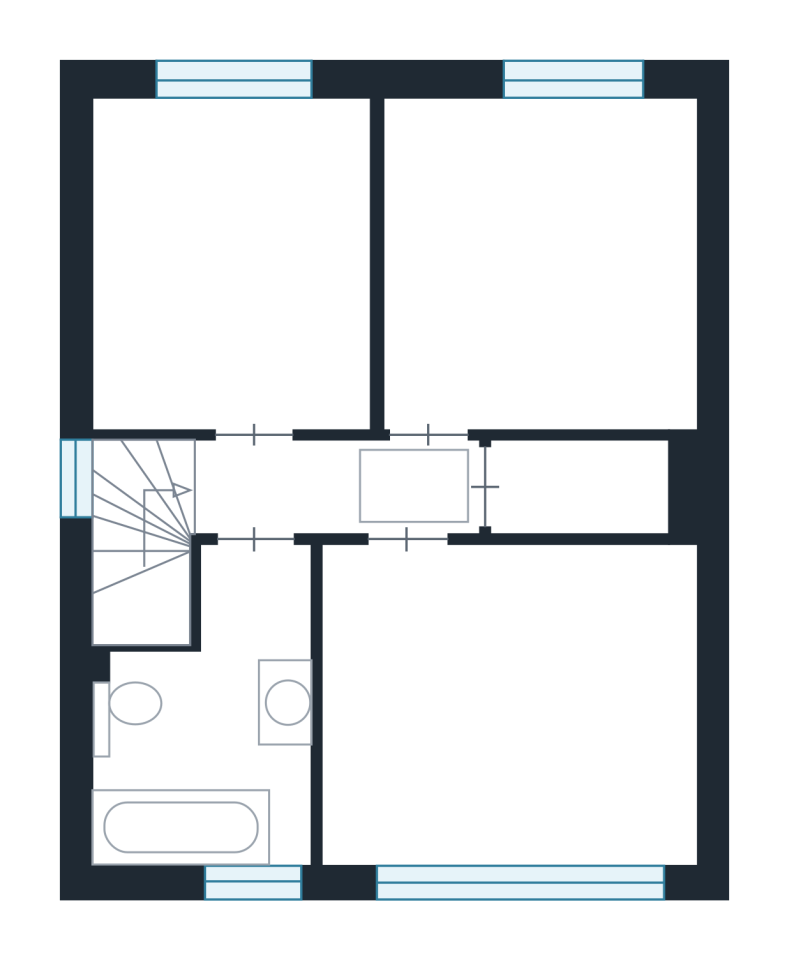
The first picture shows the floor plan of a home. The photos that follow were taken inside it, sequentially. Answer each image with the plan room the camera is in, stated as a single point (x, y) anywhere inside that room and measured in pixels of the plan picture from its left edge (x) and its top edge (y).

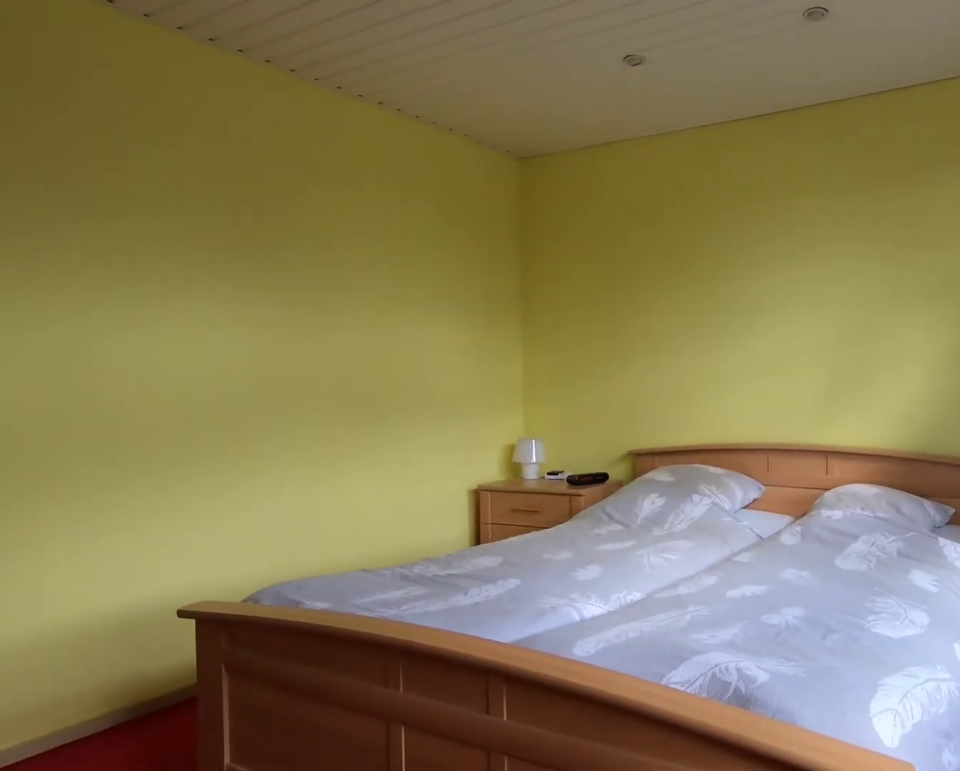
(533, 865)
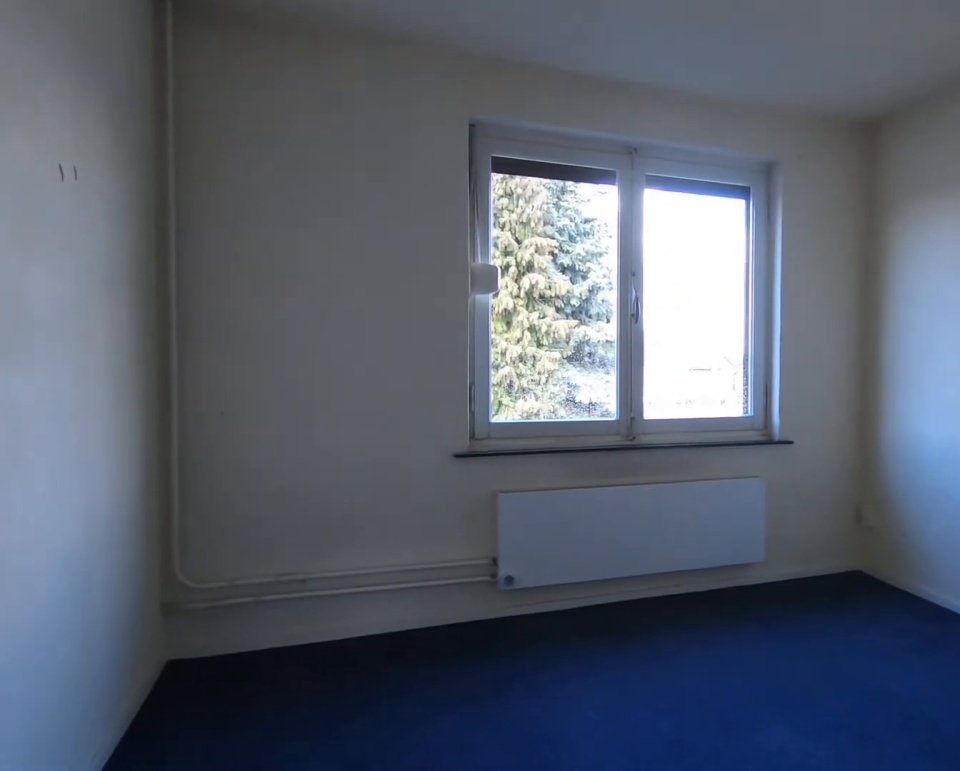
(584, 426)
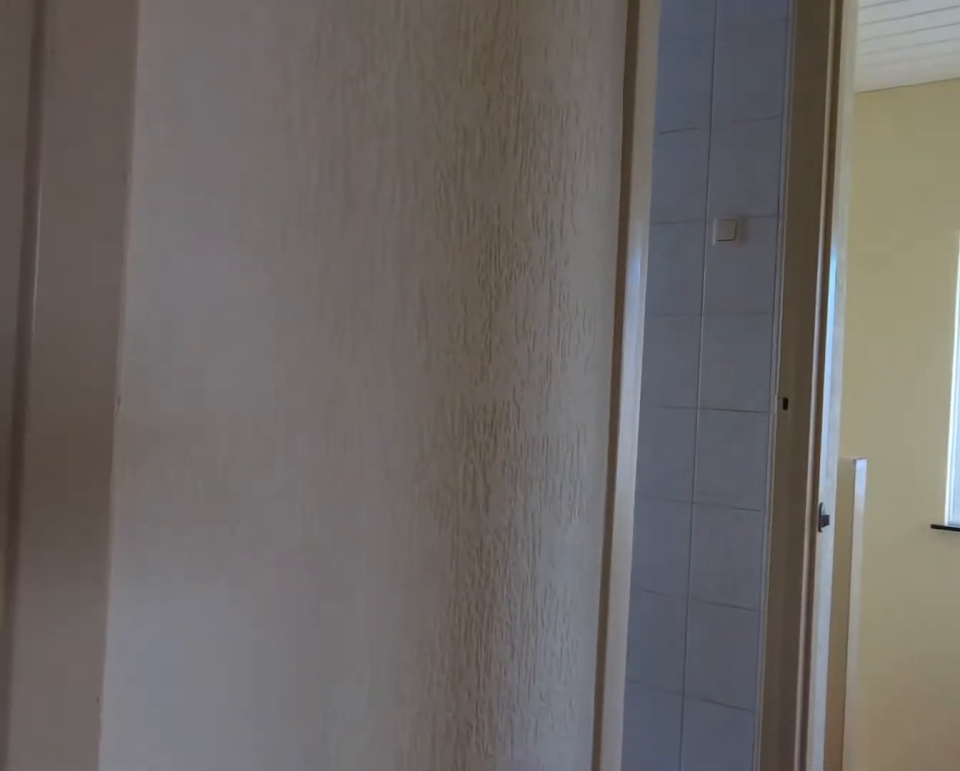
(337, 487)
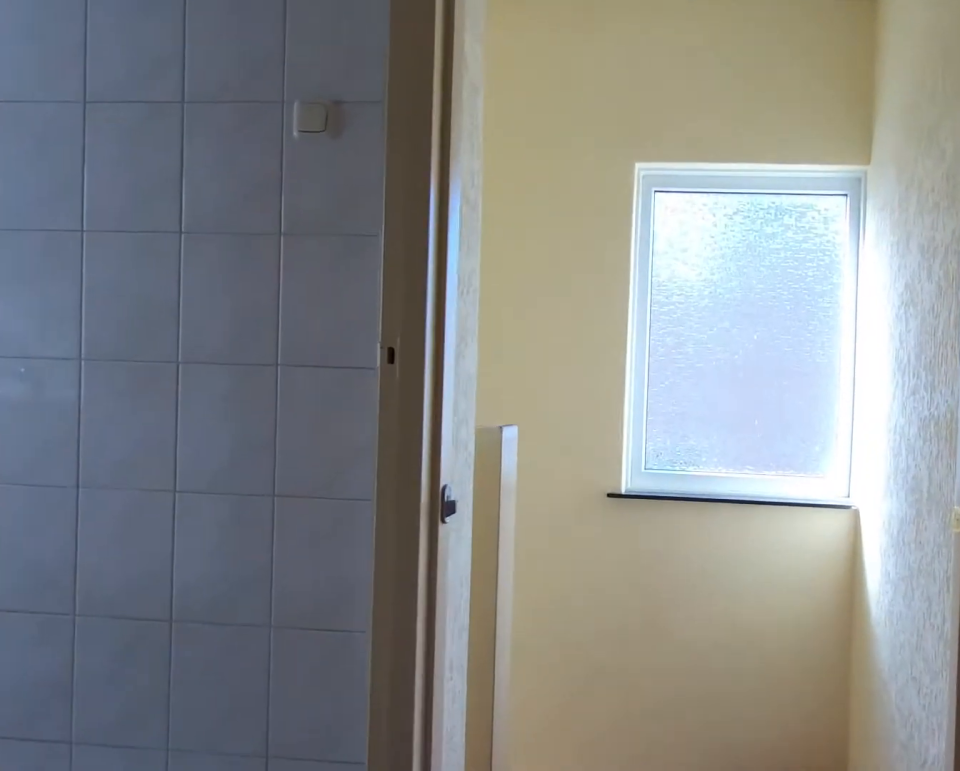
(337, 487)
